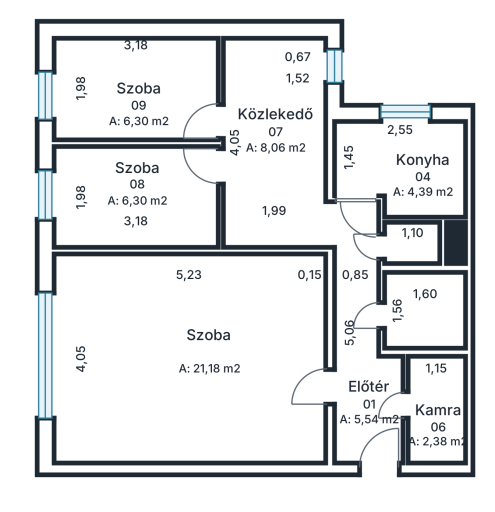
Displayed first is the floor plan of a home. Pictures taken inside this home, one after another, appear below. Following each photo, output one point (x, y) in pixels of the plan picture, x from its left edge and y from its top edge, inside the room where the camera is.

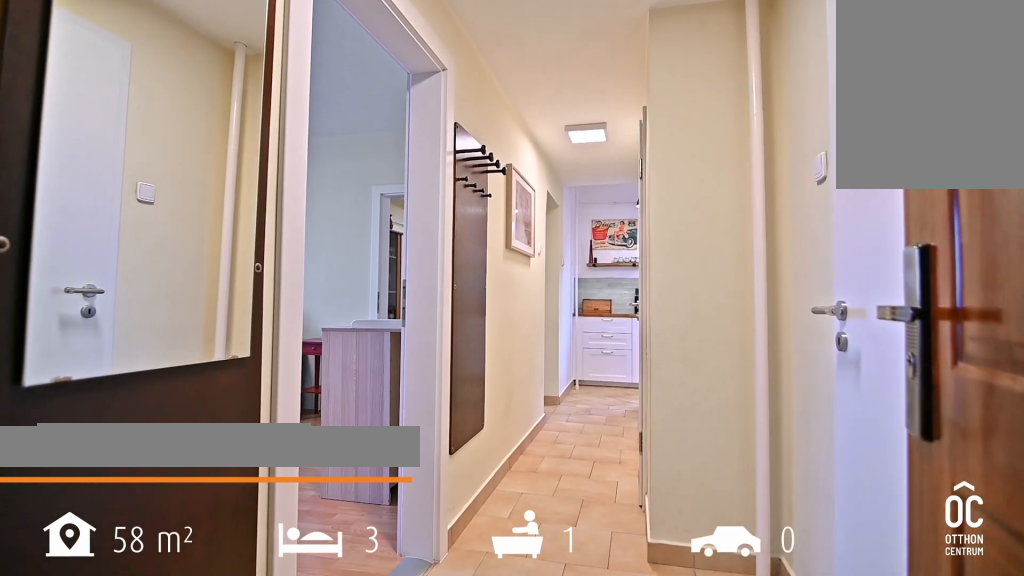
(370, 421)
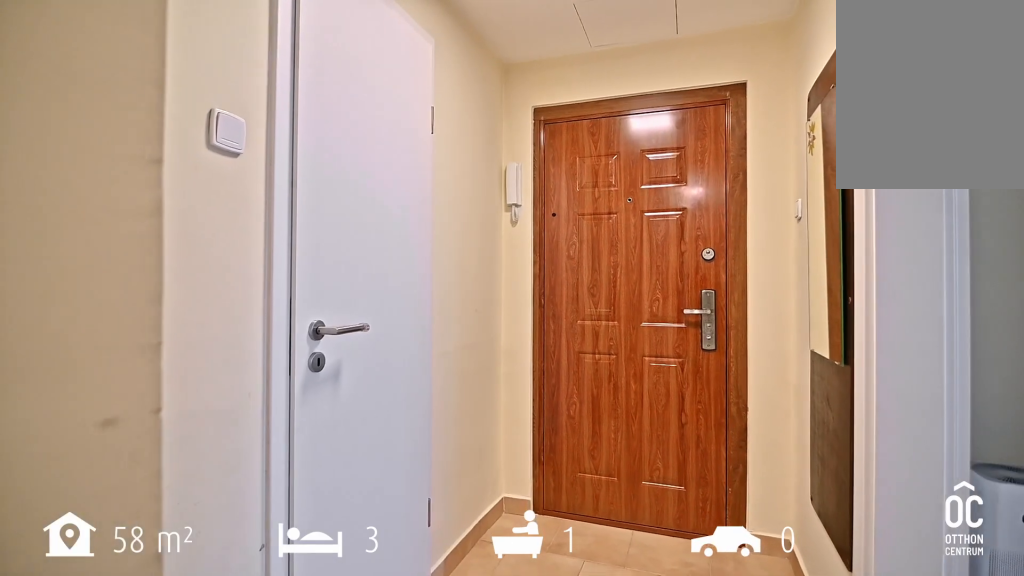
(370, 421)
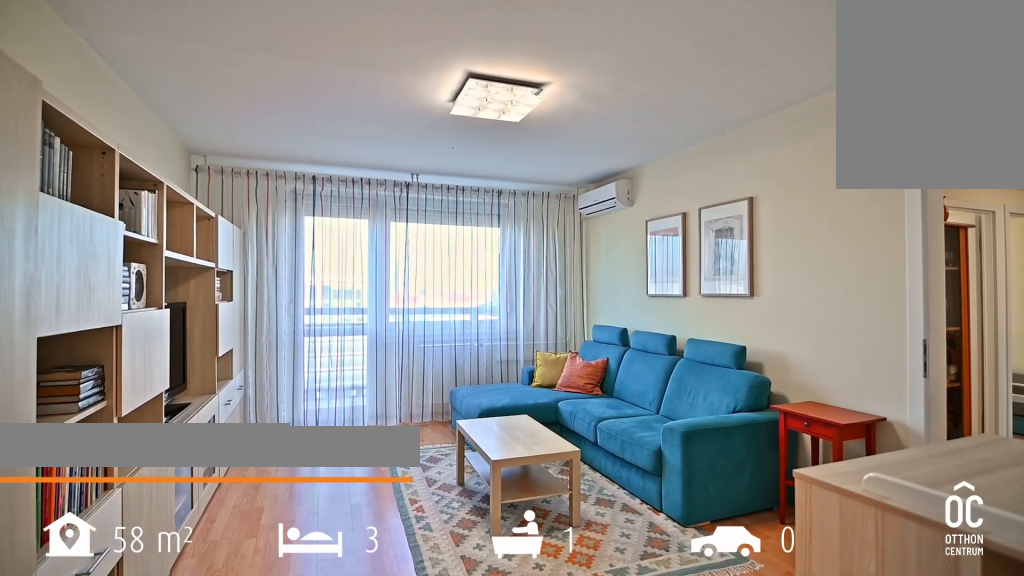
(195, 345)
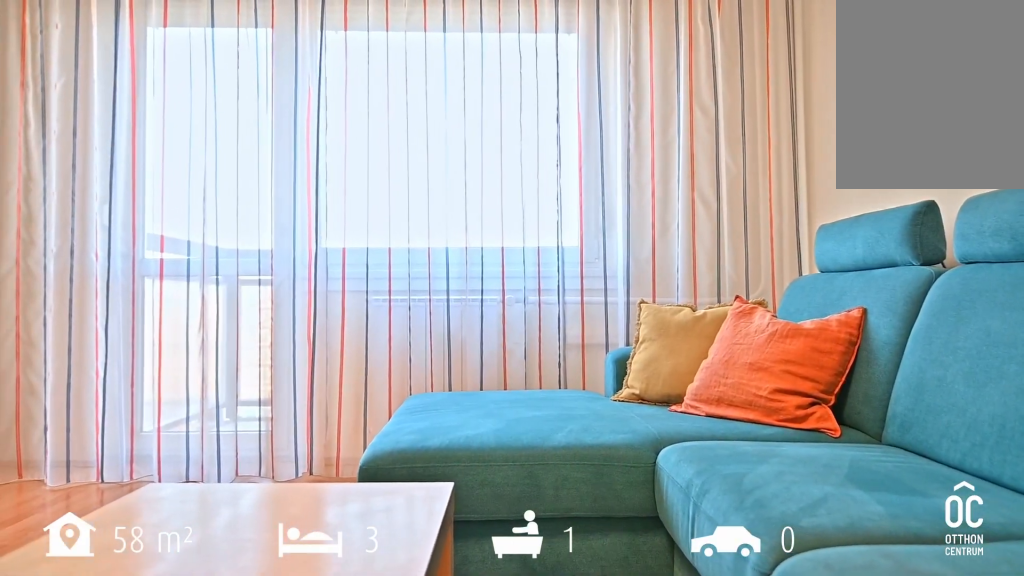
(195, 345)
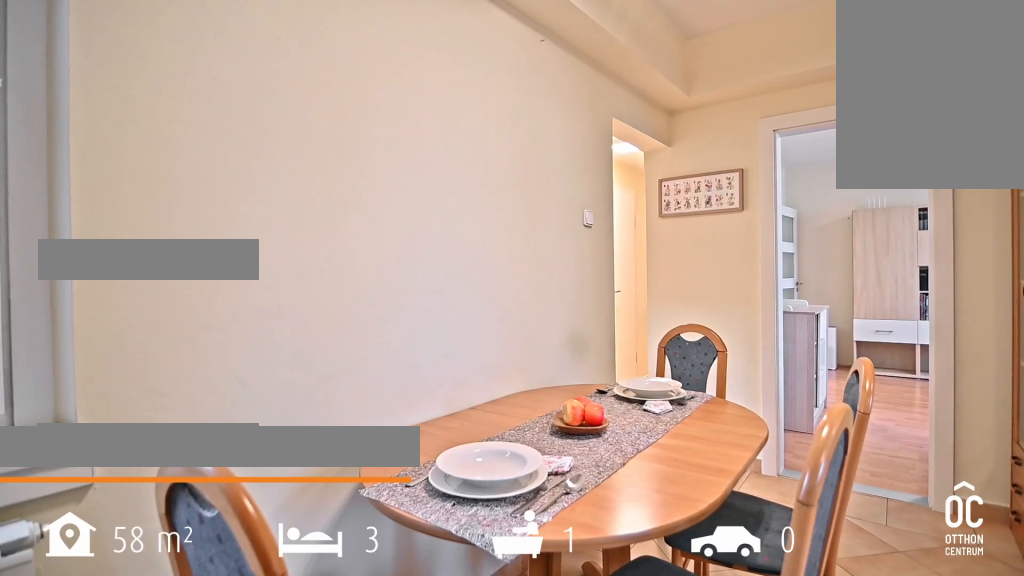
(280, 152)
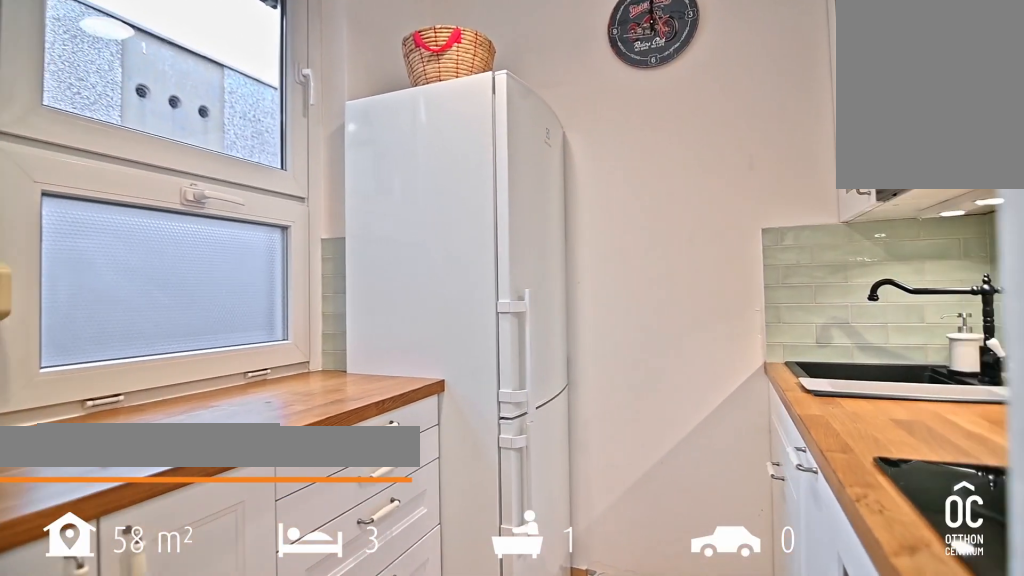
(433, 161)
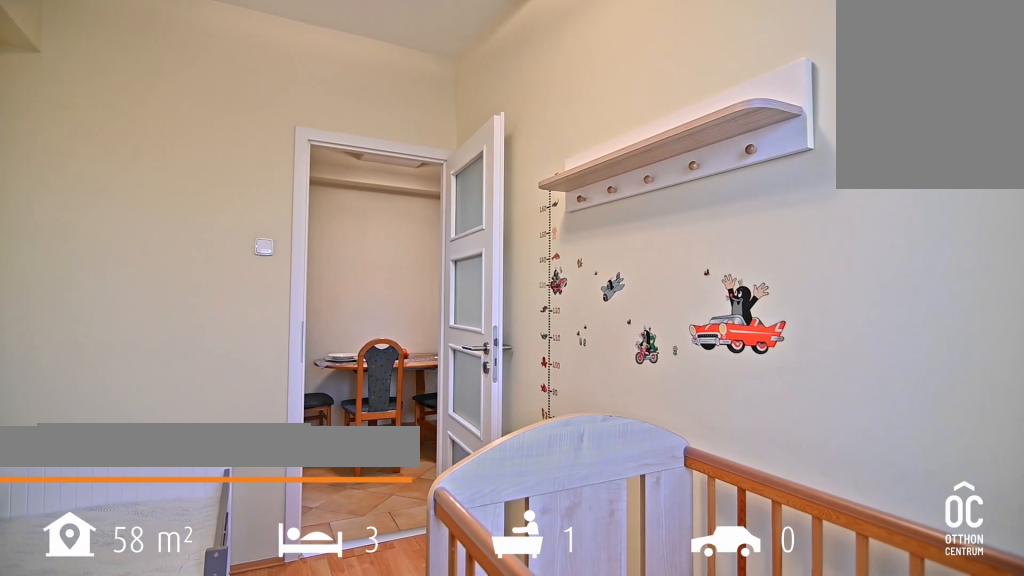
(144, 194)
